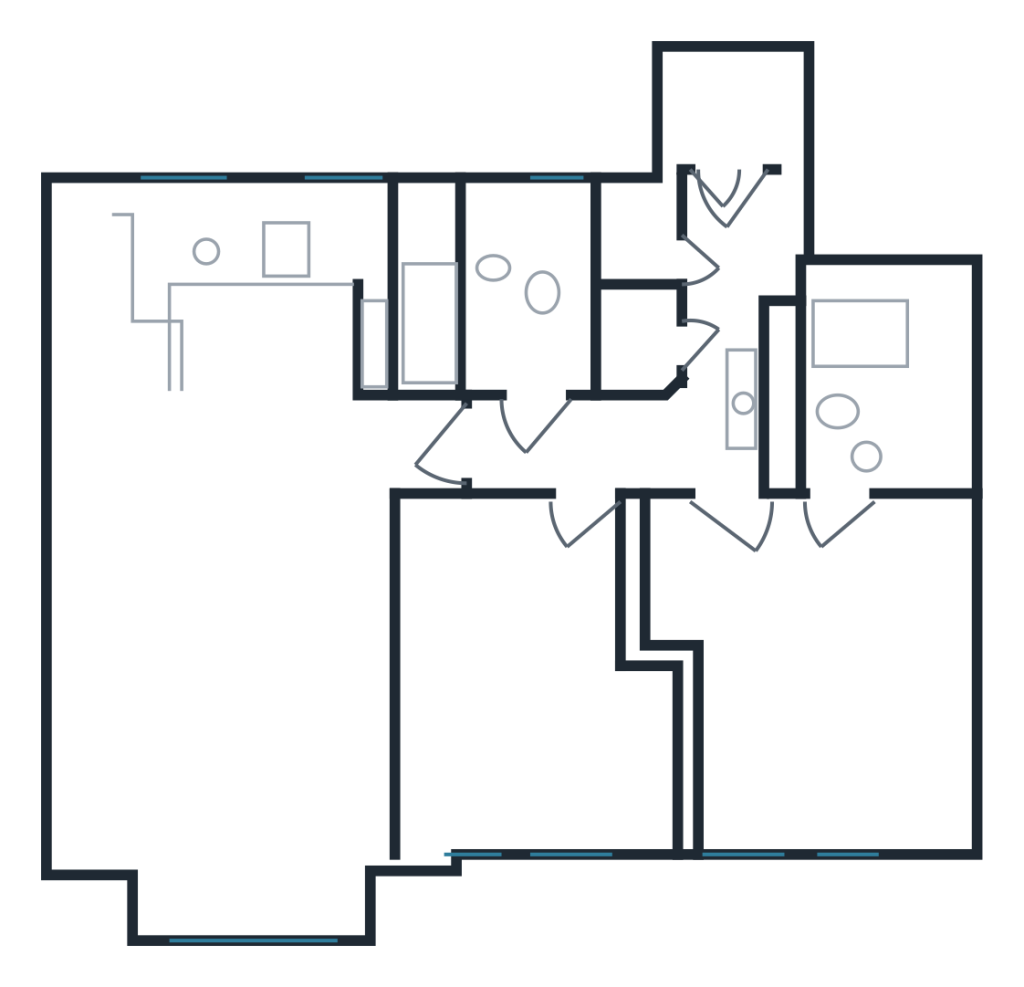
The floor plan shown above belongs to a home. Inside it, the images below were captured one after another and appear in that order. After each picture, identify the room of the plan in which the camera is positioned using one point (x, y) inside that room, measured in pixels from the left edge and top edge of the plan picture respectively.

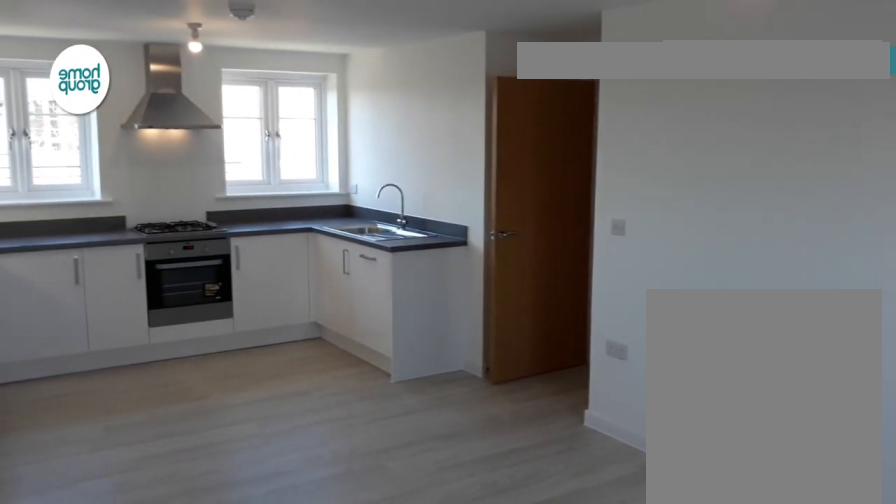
(107, 314)
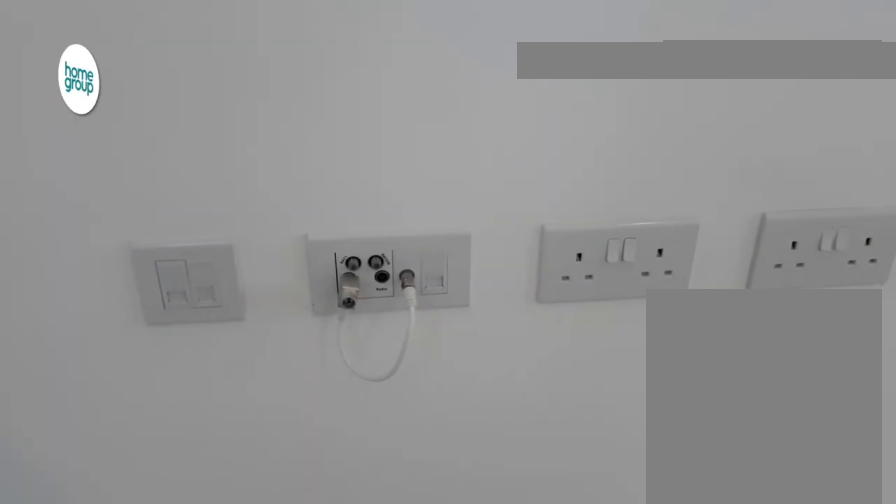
(301, 559)
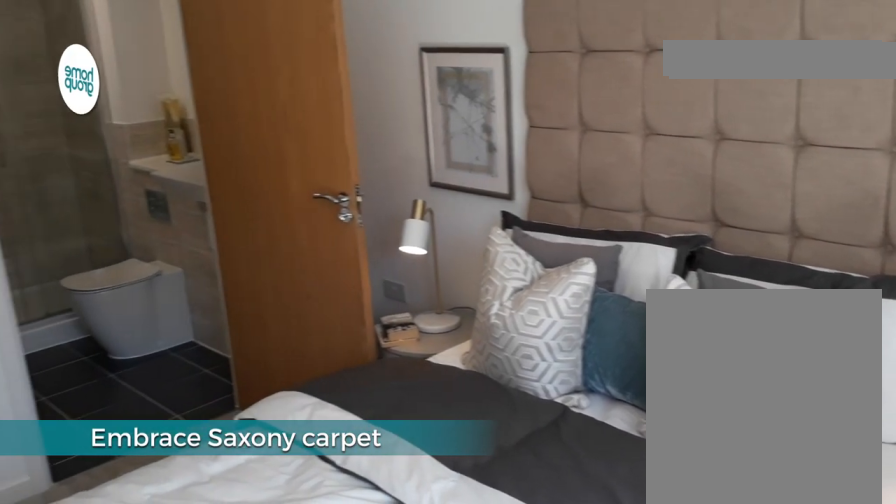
(806, 655)
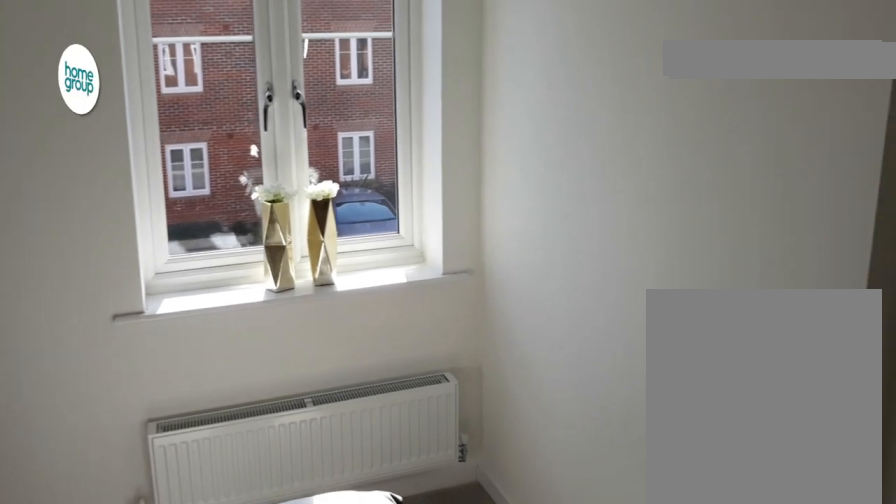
(806, 655)
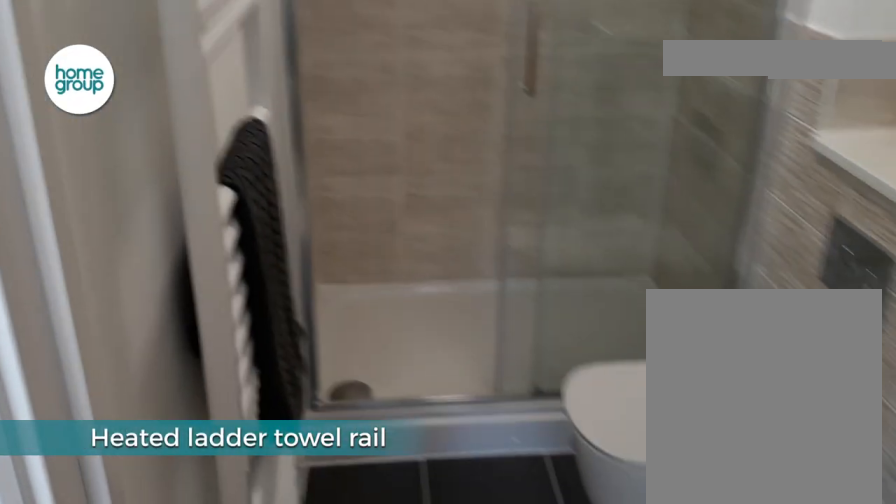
(874, 404)
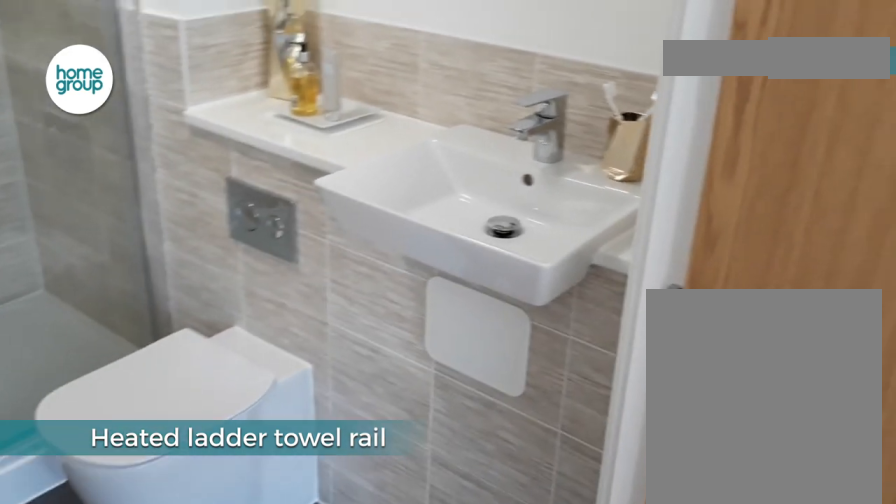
(874, 404)
